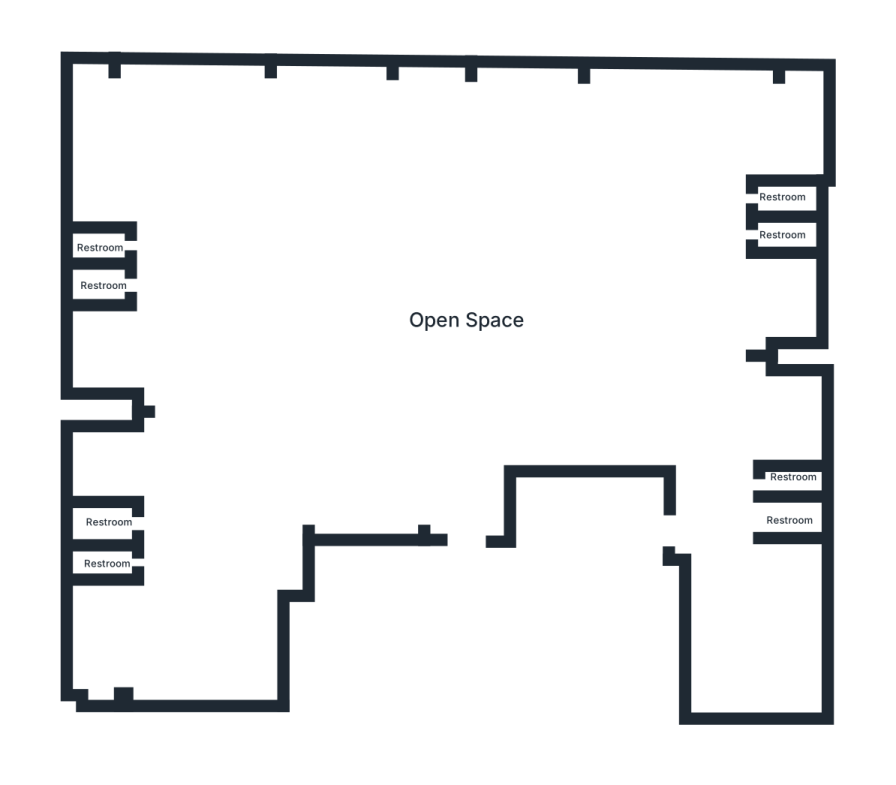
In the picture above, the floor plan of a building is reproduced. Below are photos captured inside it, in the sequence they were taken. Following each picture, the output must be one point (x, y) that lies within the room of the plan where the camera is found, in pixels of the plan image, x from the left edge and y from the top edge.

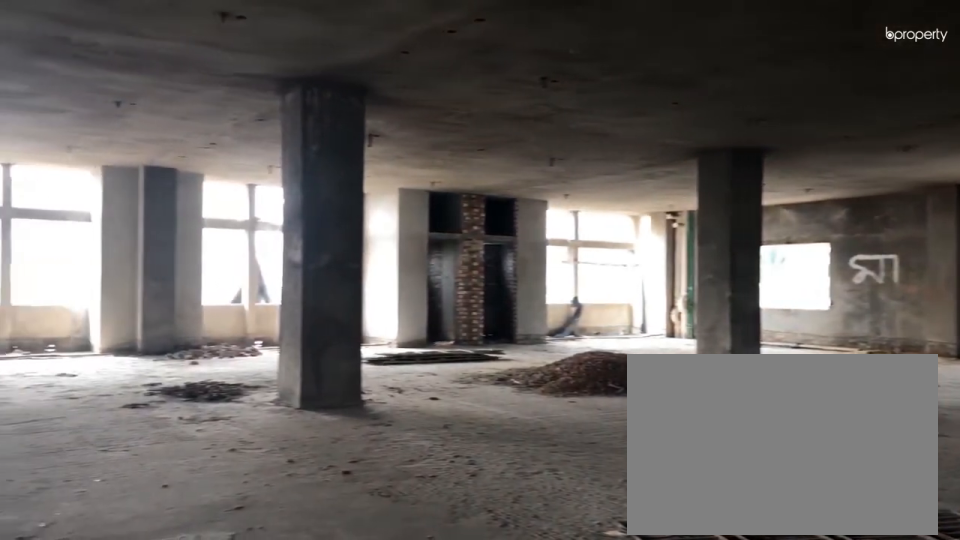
(450, 326)
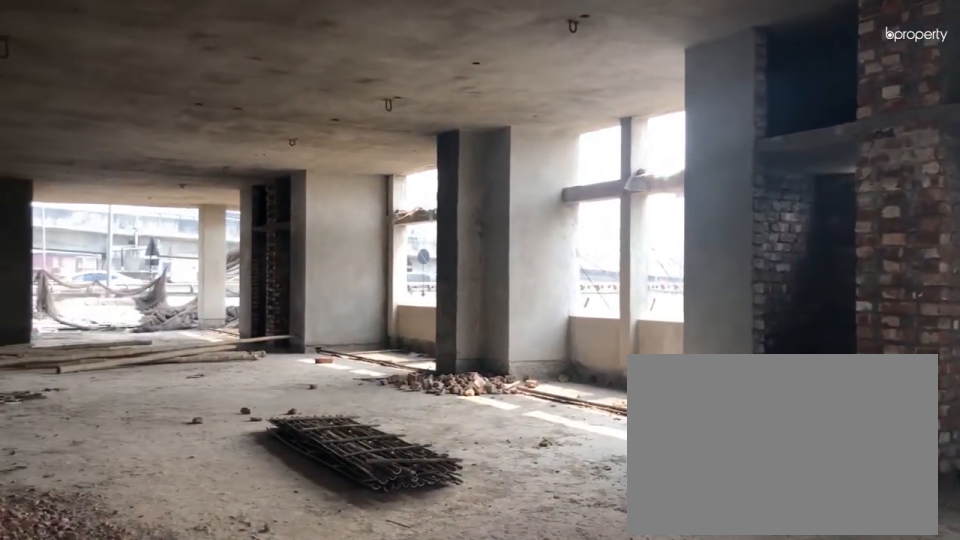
(450, 326)
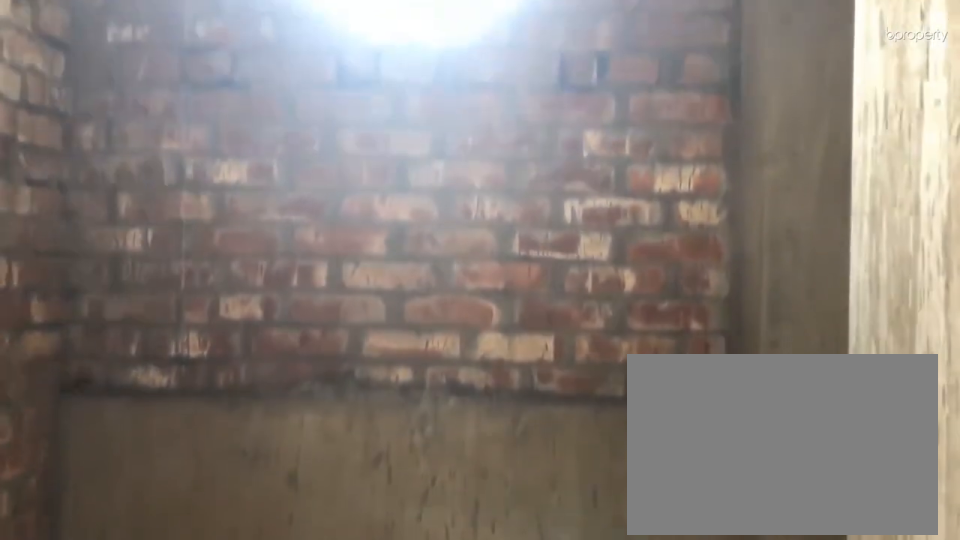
(787, 475)
